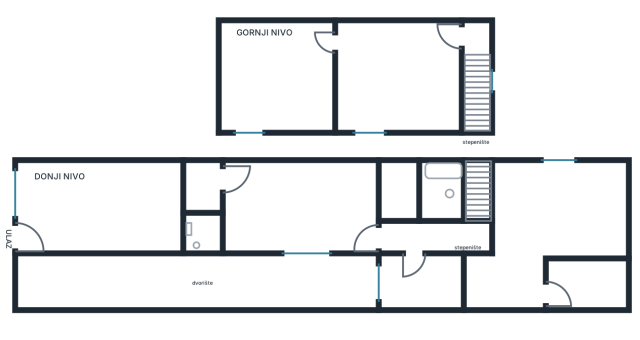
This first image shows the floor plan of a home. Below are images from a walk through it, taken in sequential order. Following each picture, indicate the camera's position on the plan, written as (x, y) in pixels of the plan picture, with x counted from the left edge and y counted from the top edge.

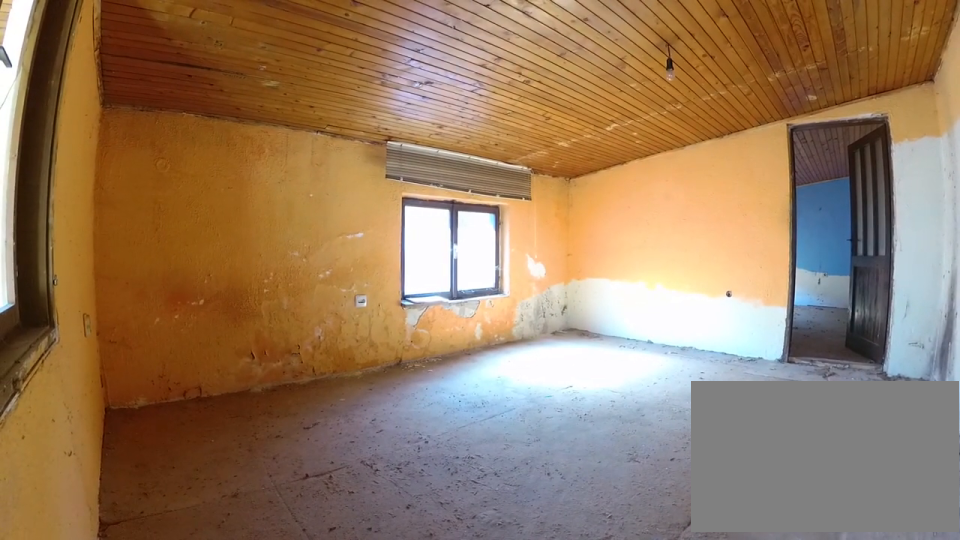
(454, 34)
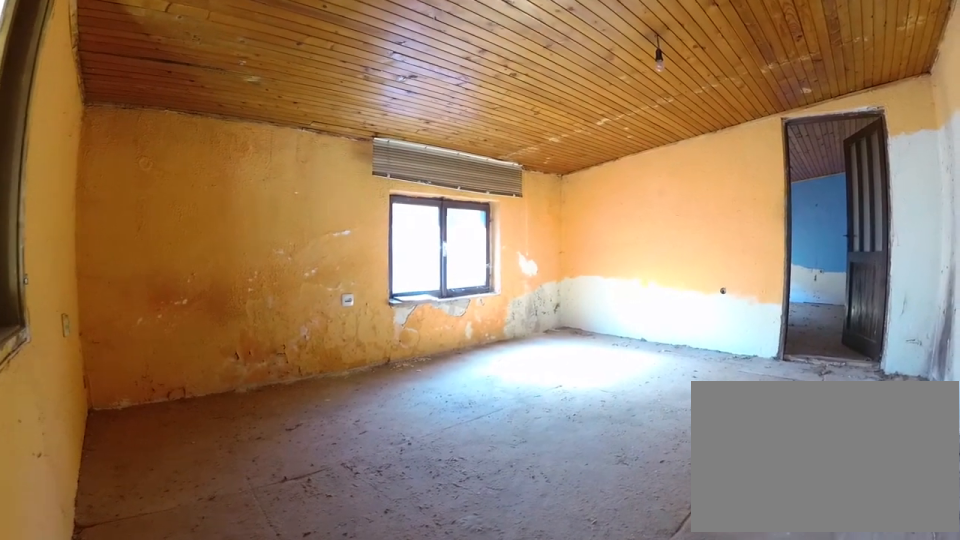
(454, 34)
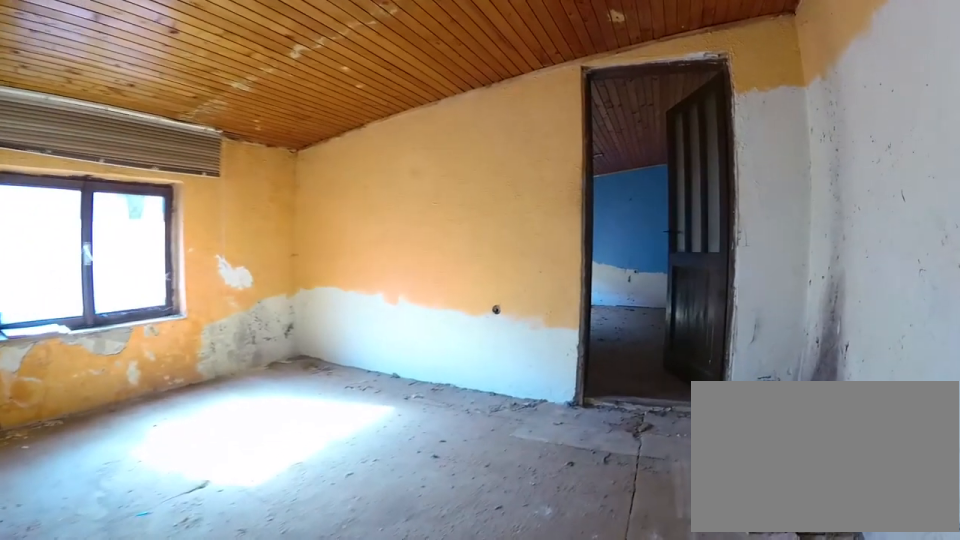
(426, 47)
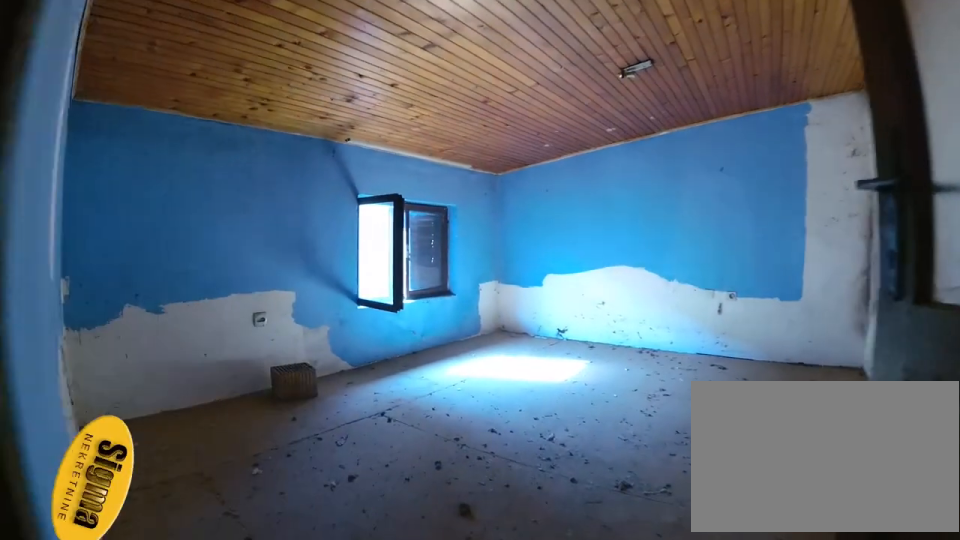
(346, 44)
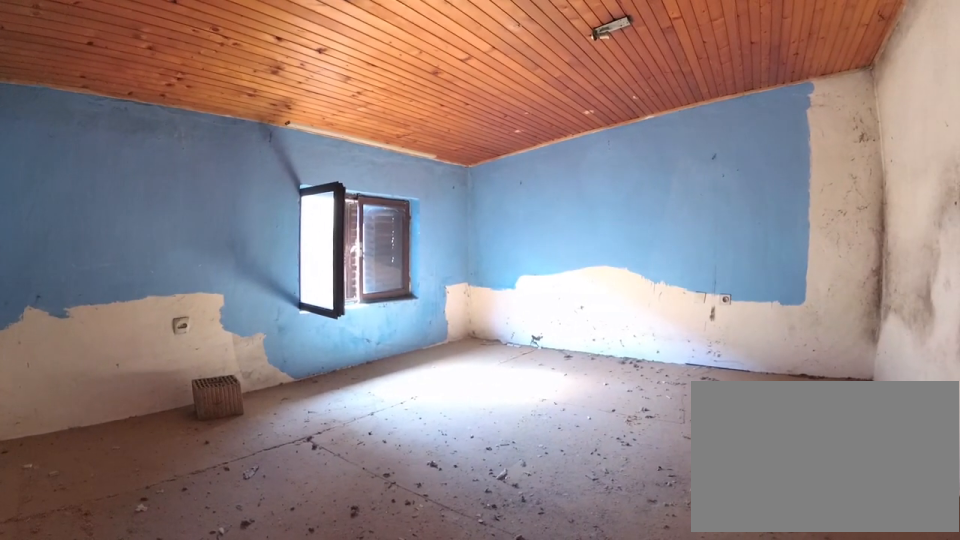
(339, 46)
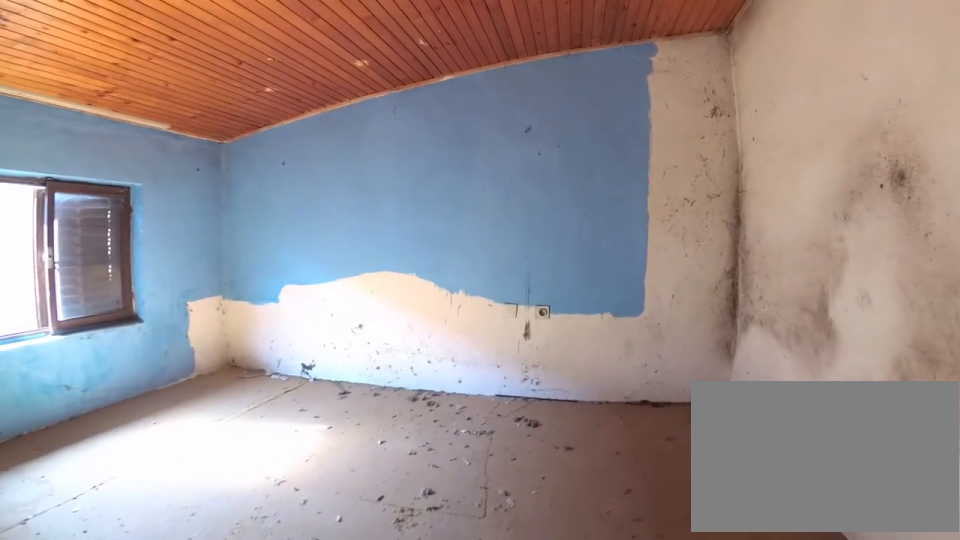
(294, 45)
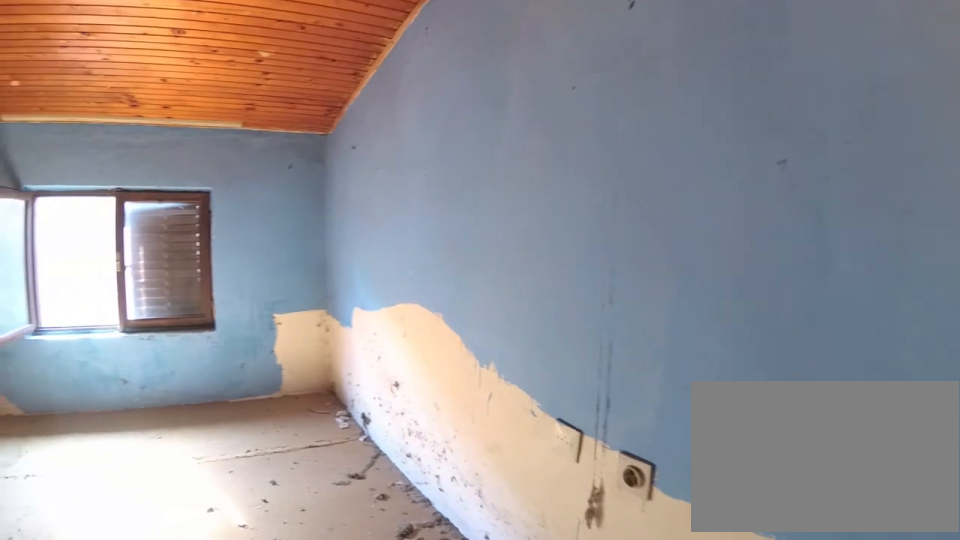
(257, 38)
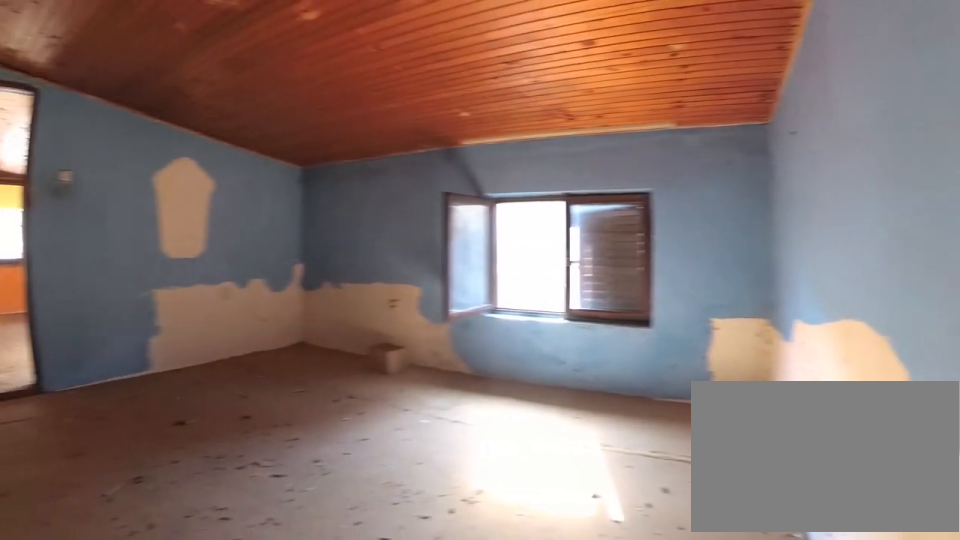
(244, 42)
